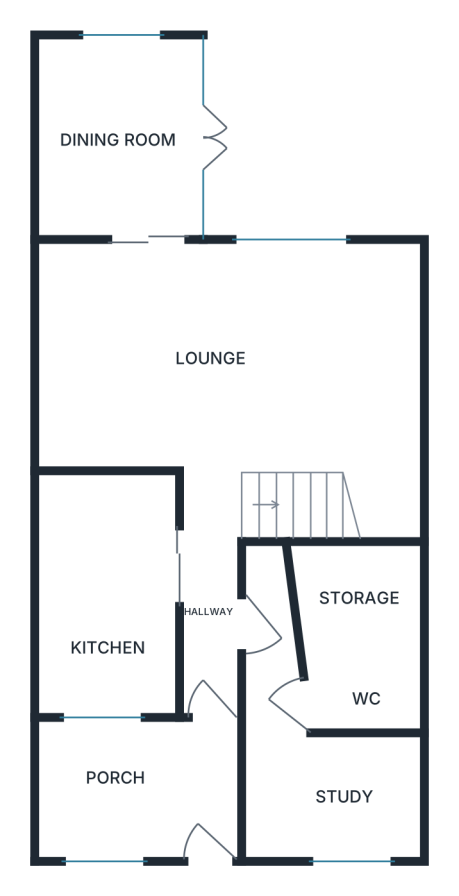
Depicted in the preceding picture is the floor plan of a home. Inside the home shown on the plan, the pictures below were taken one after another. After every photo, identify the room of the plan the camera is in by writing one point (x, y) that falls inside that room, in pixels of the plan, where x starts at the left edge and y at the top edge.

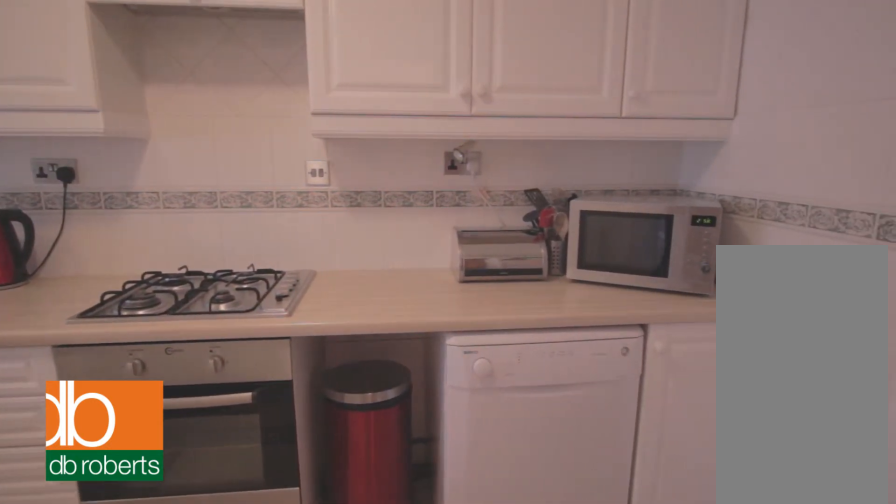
(109, 593)
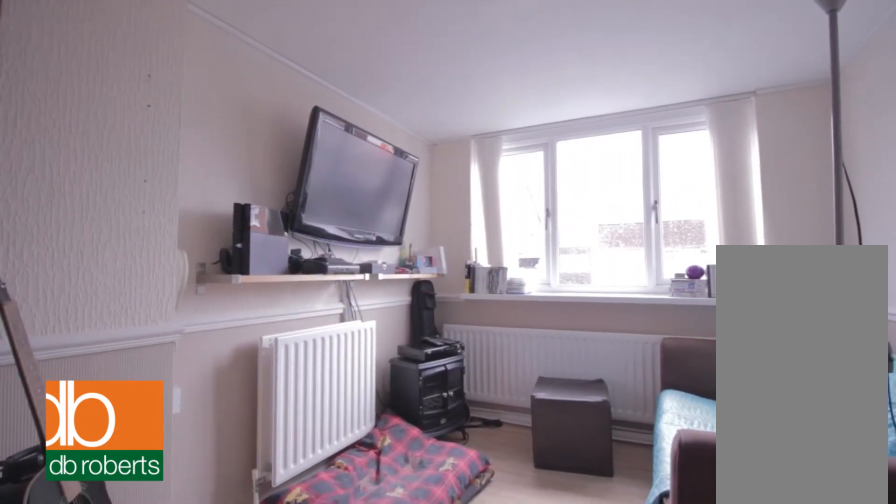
(313, 750)
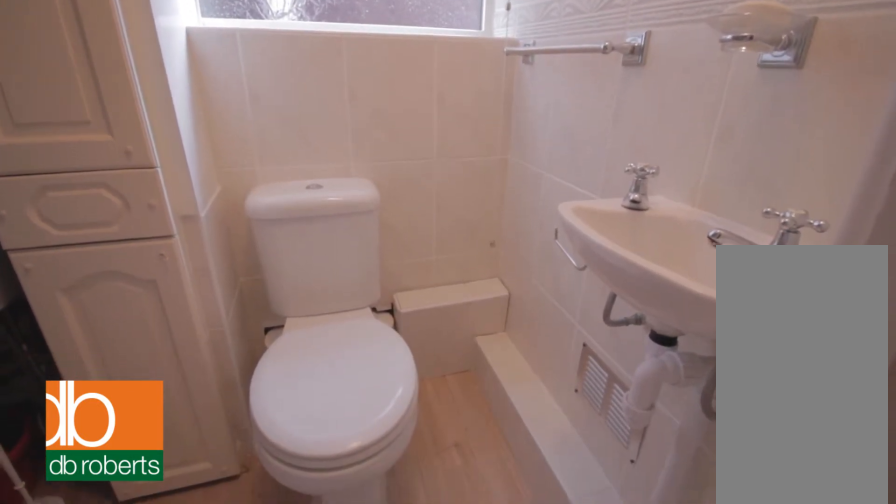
(359, 634)
